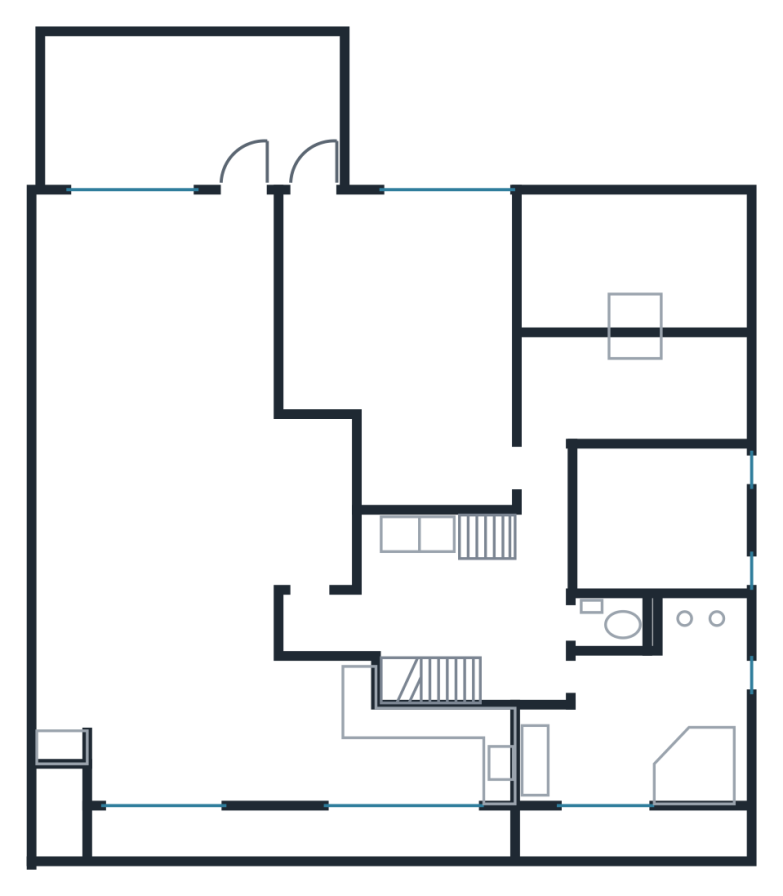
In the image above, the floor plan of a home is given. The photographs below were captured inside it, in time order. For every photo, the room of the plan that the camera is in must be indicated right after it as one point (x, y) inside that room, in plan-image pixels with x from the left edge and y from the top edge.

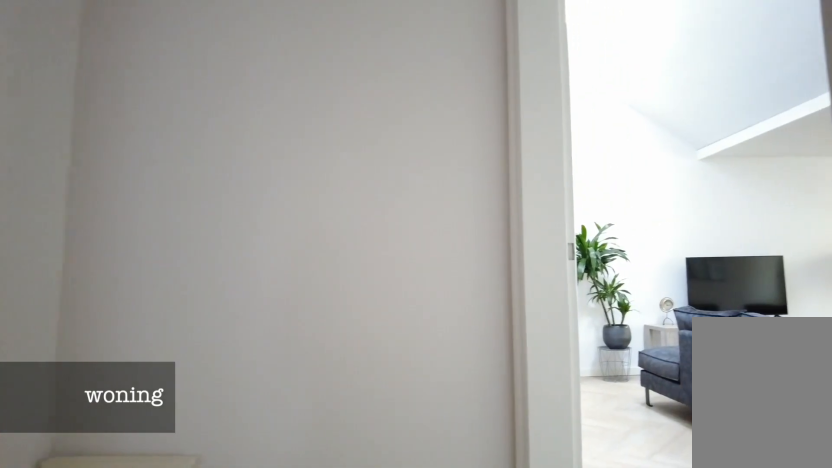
(463, 598)
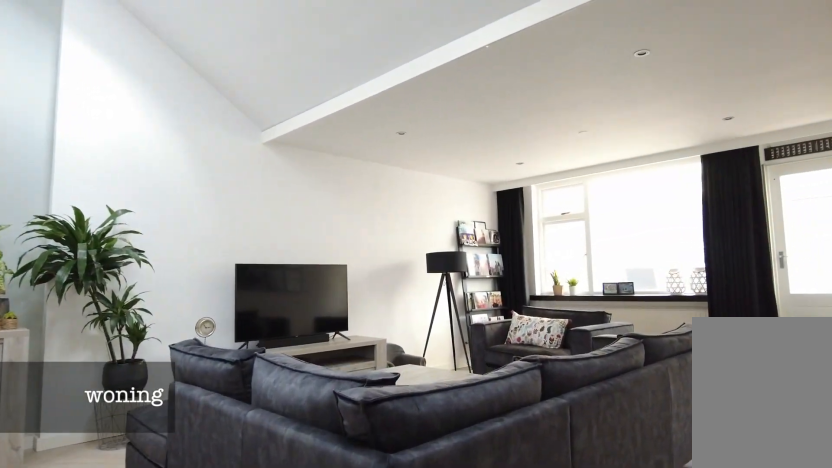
(193, 525)
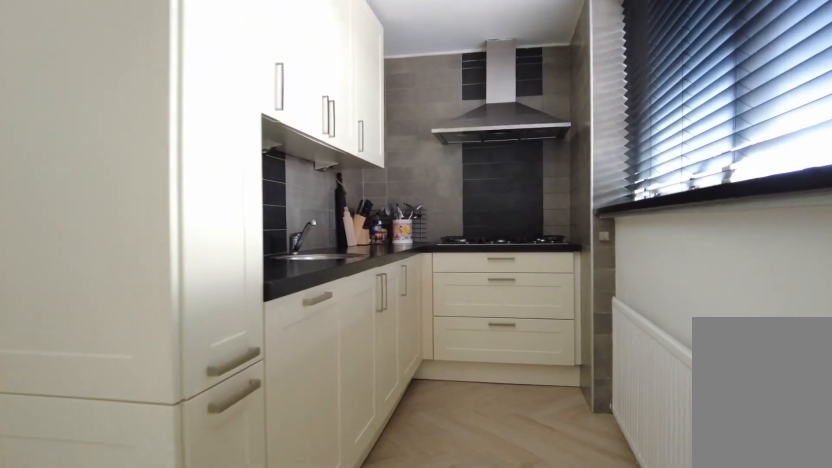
(193, 525)
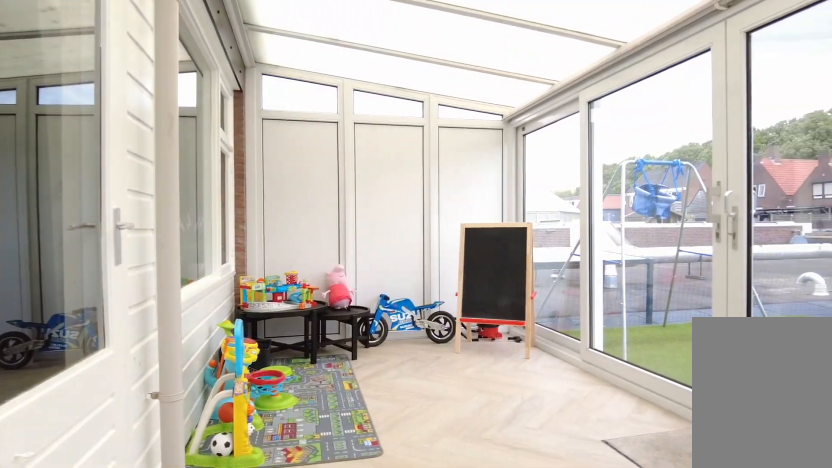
(193, 109)
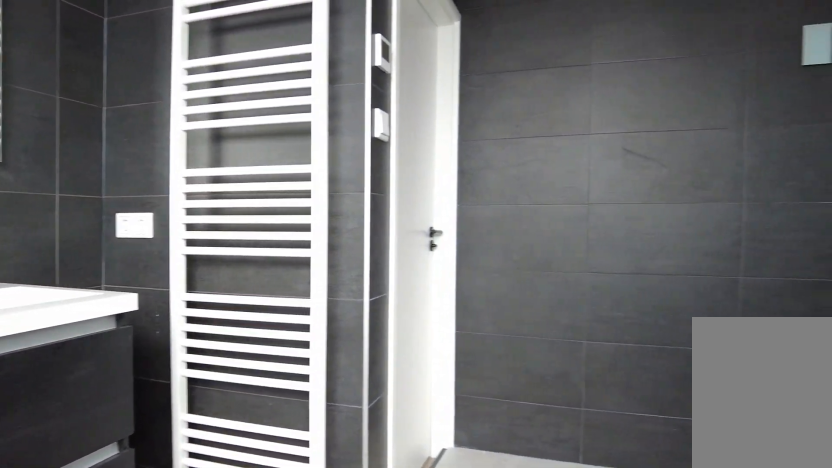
(644, 707)
